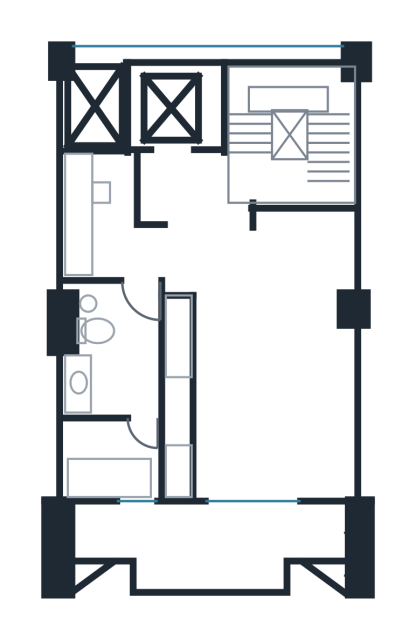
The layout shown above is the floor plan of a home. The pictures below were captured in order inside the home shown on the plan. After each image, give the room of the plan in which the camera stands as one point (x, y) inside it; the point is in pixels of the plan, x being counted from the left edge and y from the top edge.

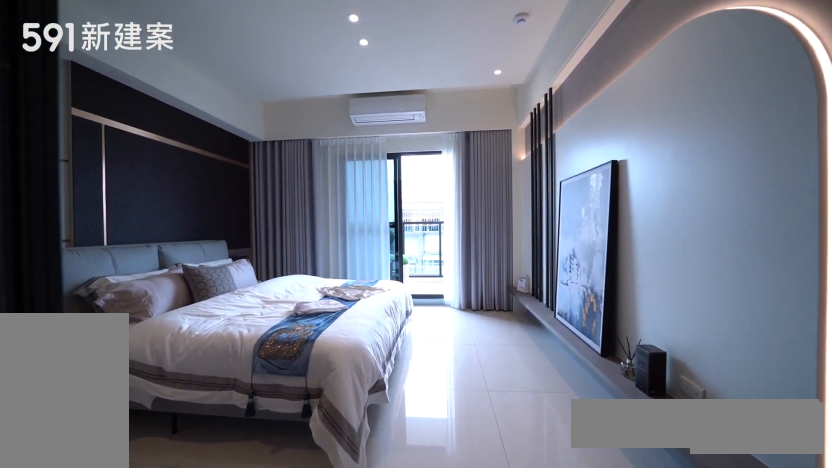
(262, 412)
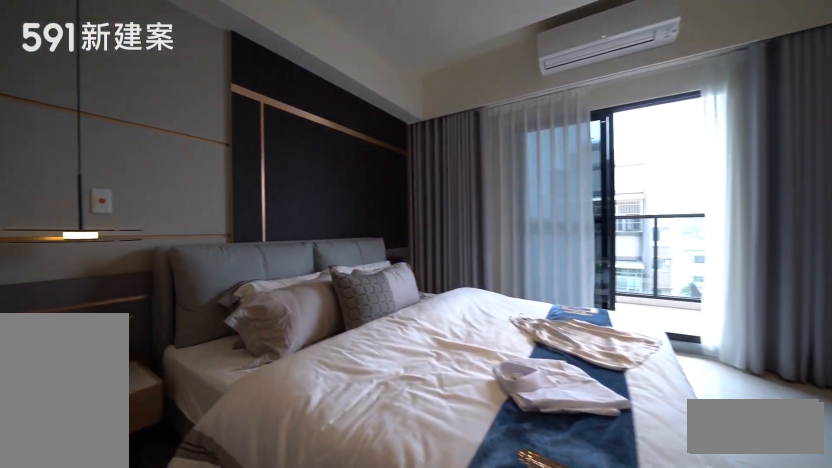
(262, 412)
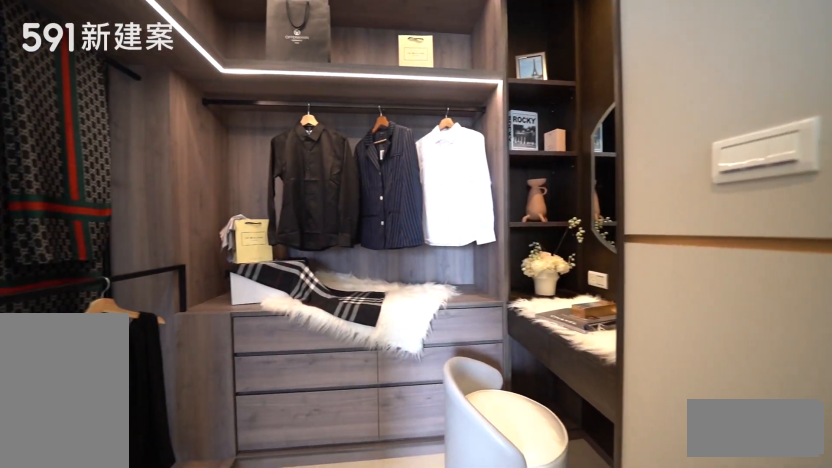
(300, 264)
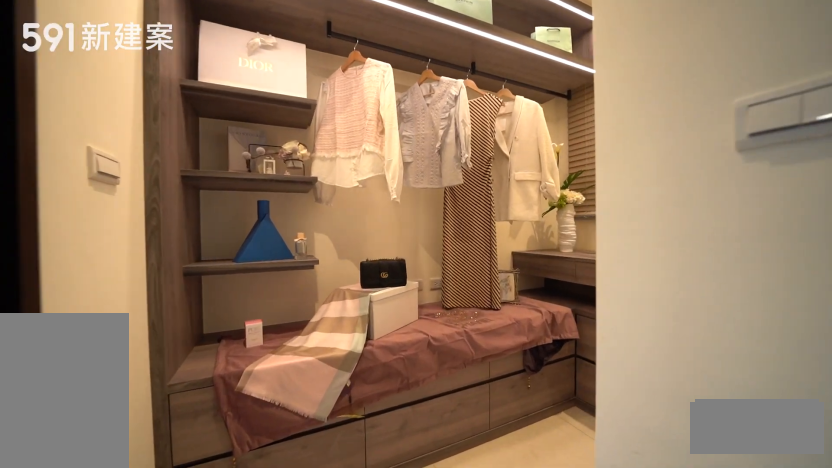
(101, 217)
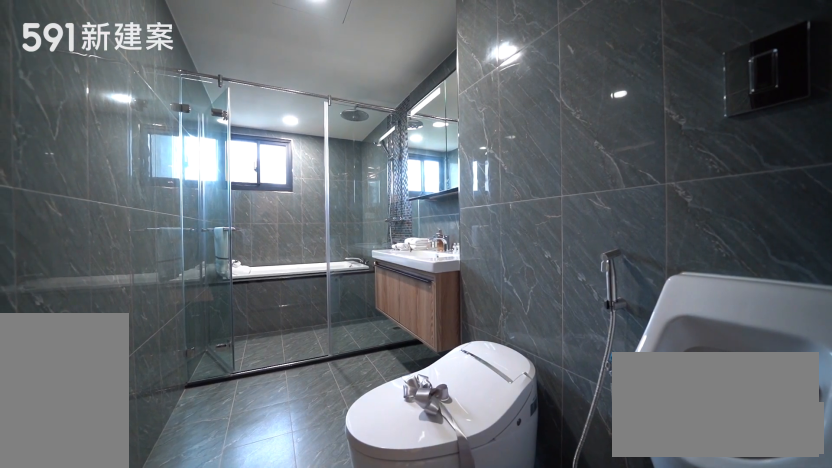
(109, 388)
